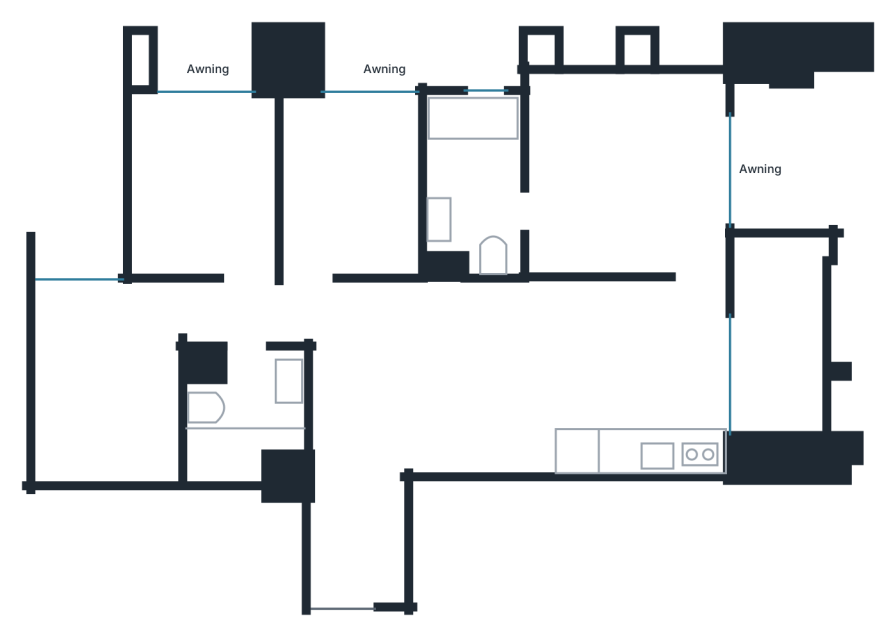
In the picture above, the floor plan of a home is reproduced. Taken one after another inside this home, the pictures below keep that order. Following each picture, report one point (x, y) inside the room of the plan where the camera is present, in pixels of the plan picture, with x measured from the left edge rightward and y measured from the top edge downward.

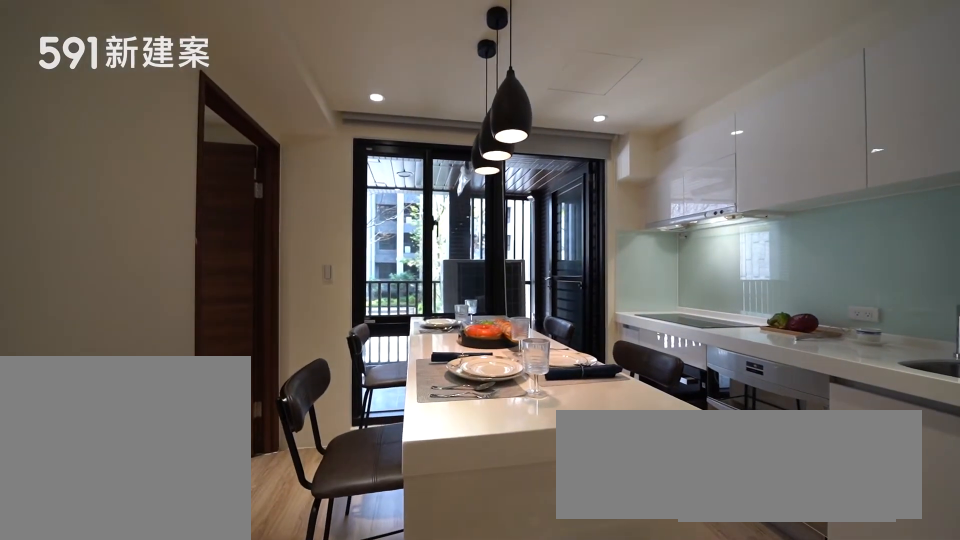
(636, 338)
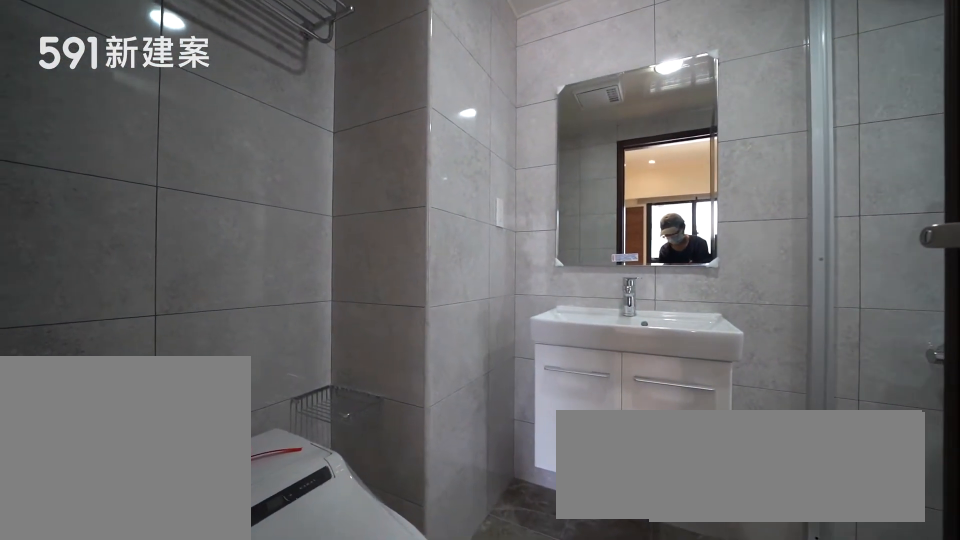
(473, 184)
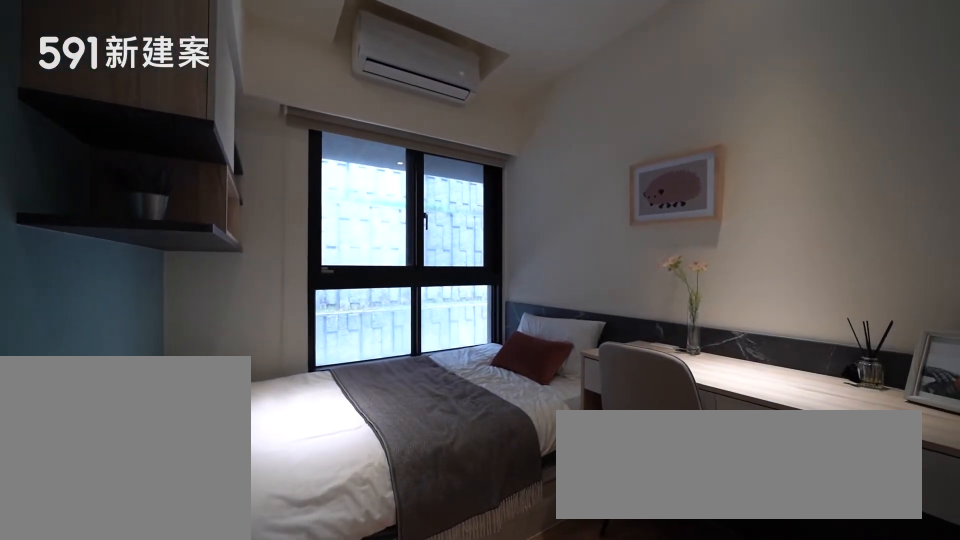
(354, 185)
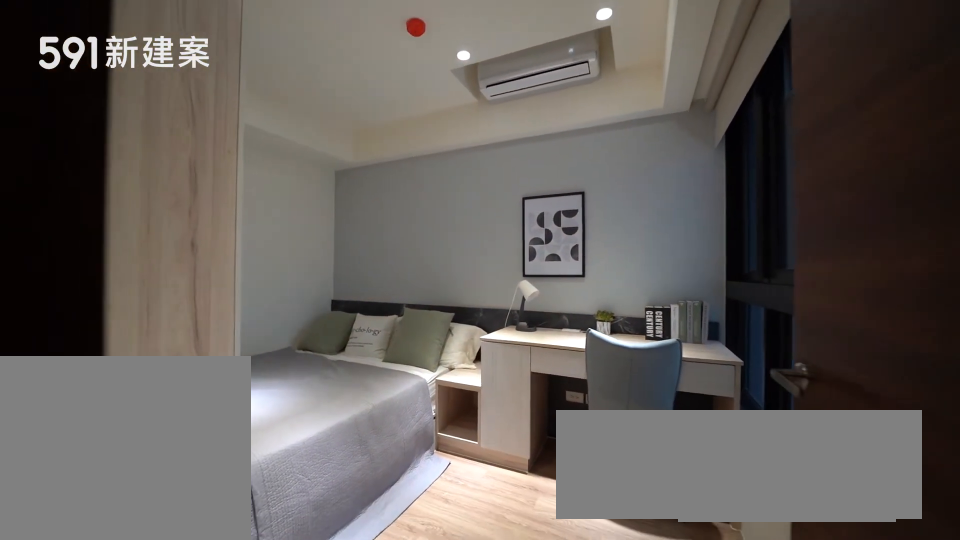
(103, 384)
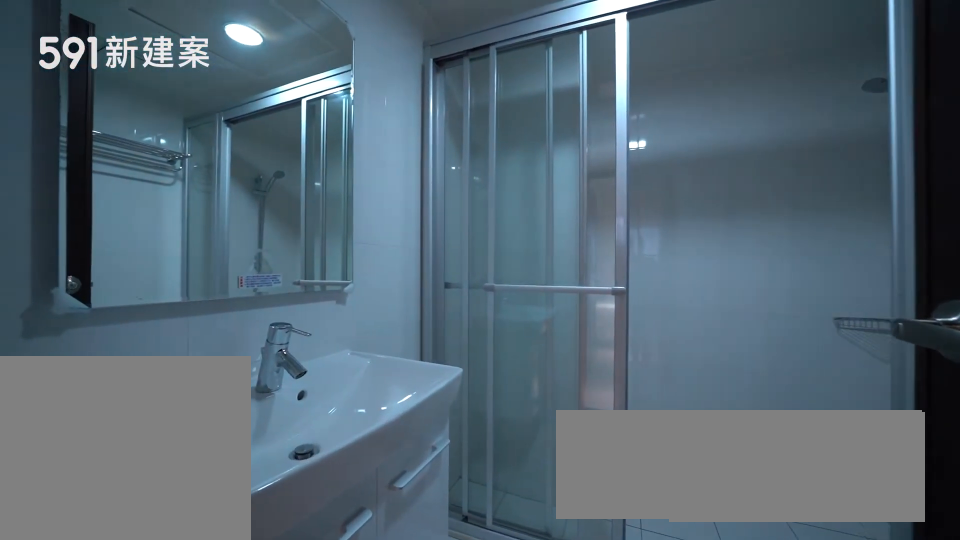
(247, 417)
